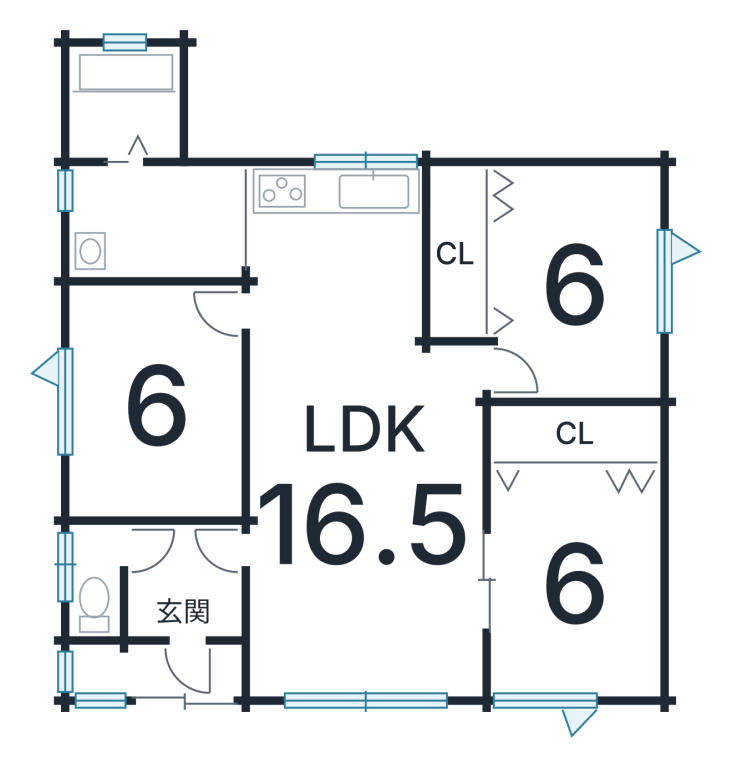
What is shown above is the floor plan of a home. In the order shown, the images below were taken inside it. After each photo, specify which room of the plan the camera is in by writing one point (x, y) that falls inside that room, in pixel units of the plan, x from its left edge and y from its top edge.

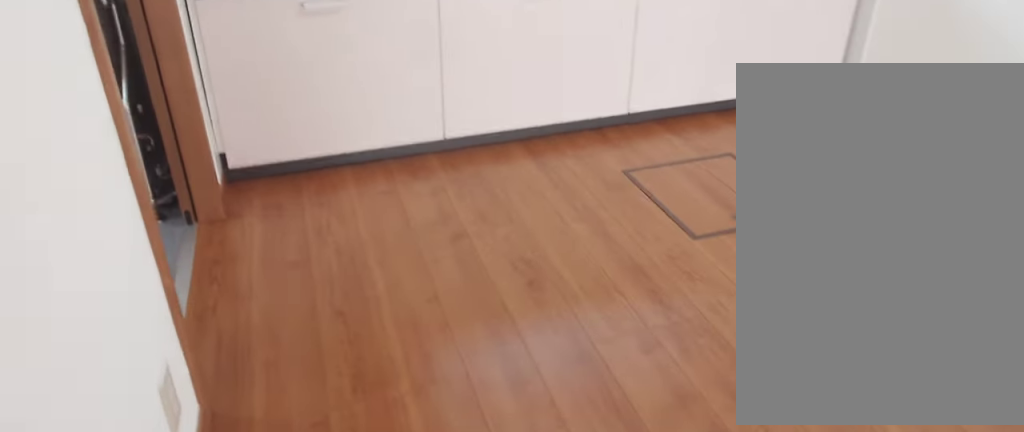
(340, 282)
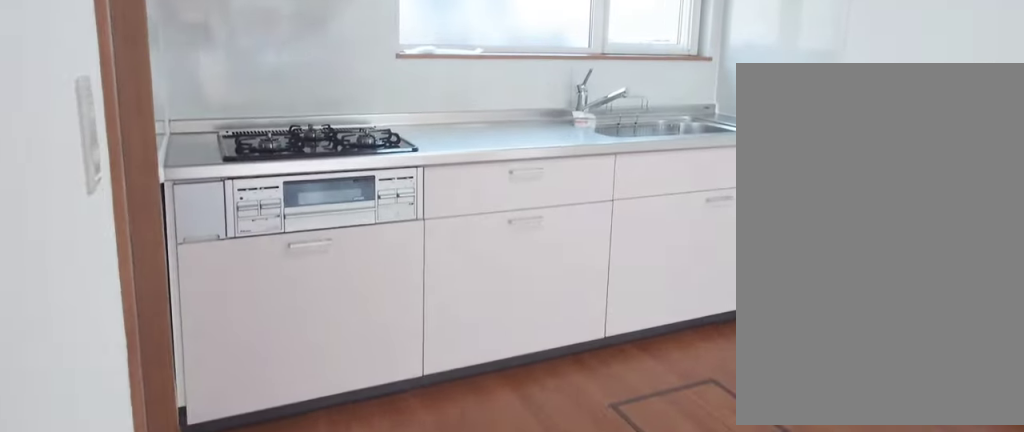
(340, 282)
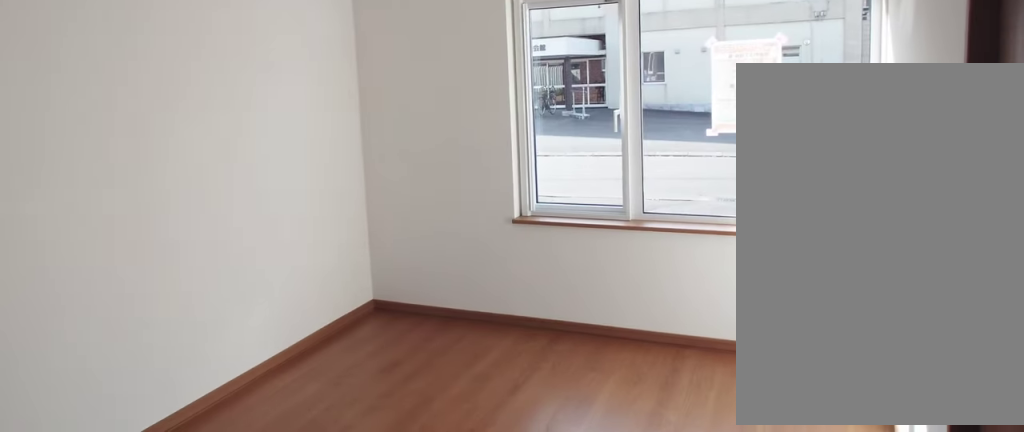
(581, 587)
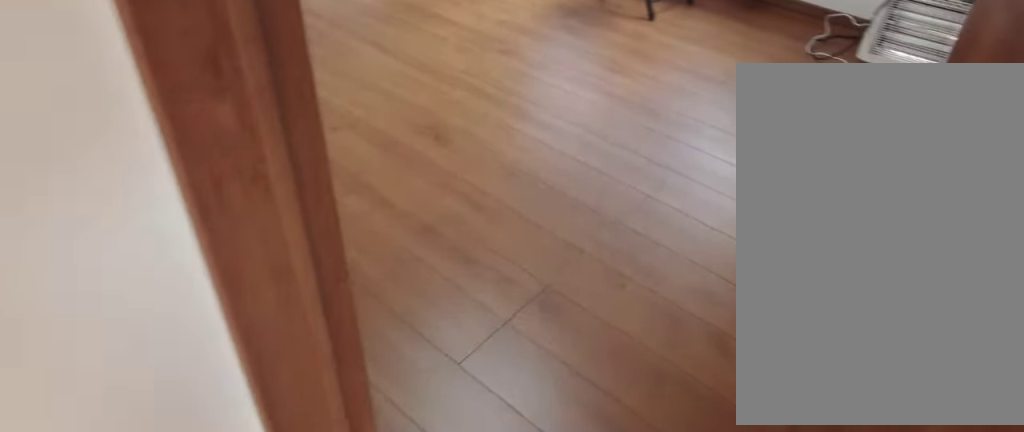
(566, 303)
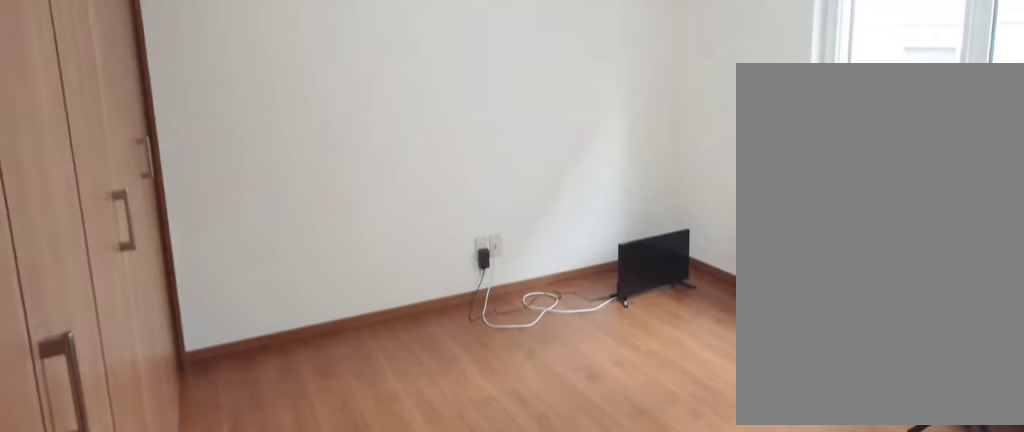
(566, 303)
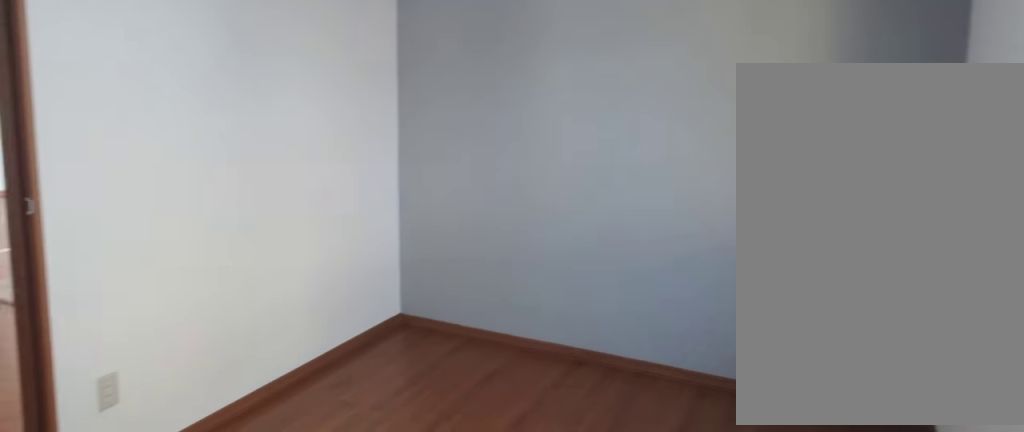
(146, 416)
